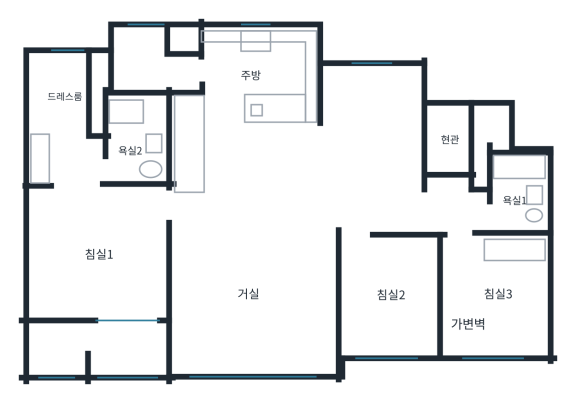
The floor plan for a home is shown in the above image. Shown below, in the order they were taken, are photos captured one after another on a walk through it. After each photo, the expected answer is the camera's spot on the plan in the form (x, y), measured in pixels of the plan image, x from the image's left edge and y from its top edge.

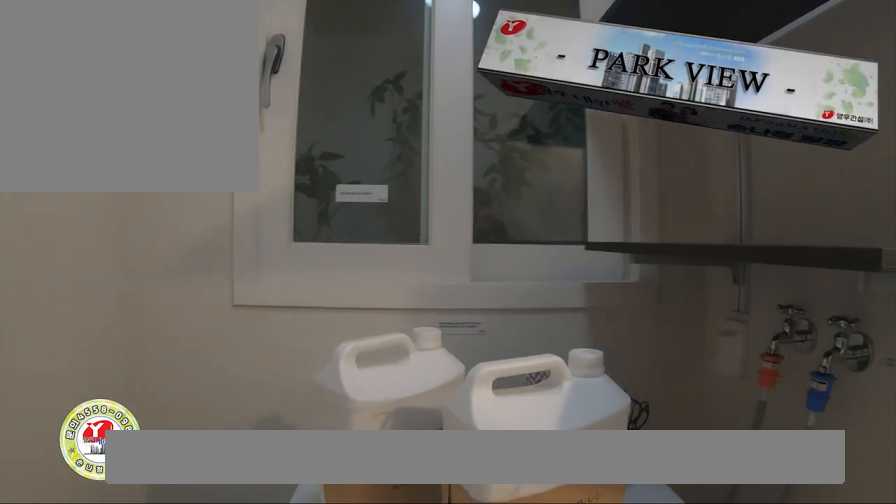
(168, 69)
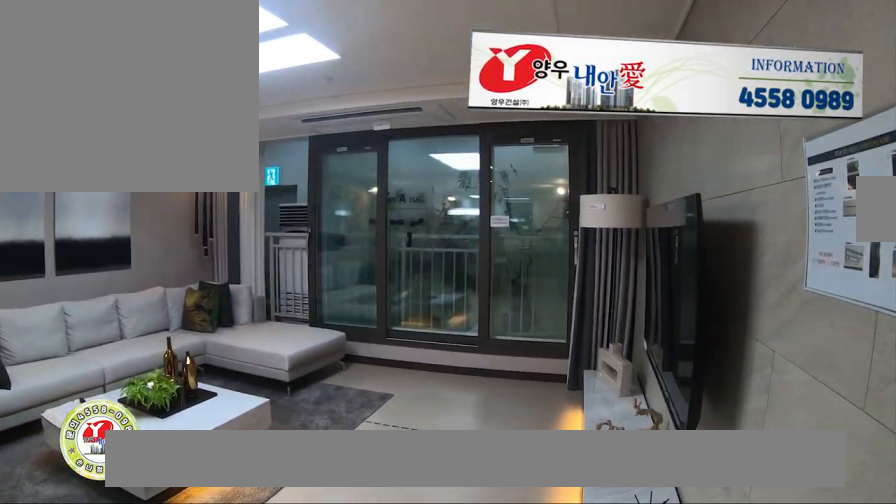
(249, 313)
